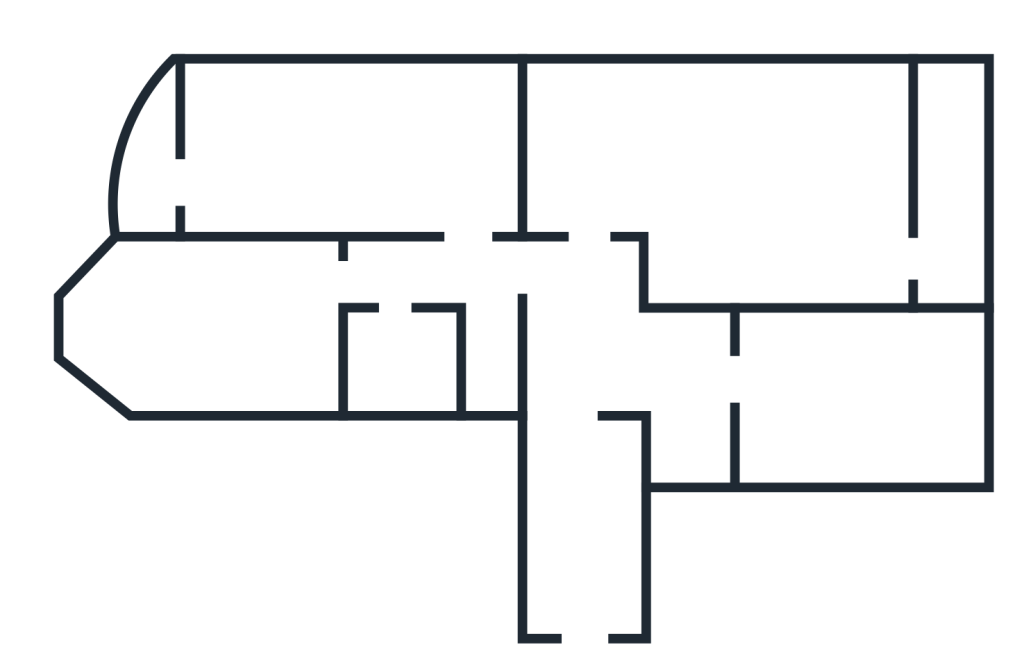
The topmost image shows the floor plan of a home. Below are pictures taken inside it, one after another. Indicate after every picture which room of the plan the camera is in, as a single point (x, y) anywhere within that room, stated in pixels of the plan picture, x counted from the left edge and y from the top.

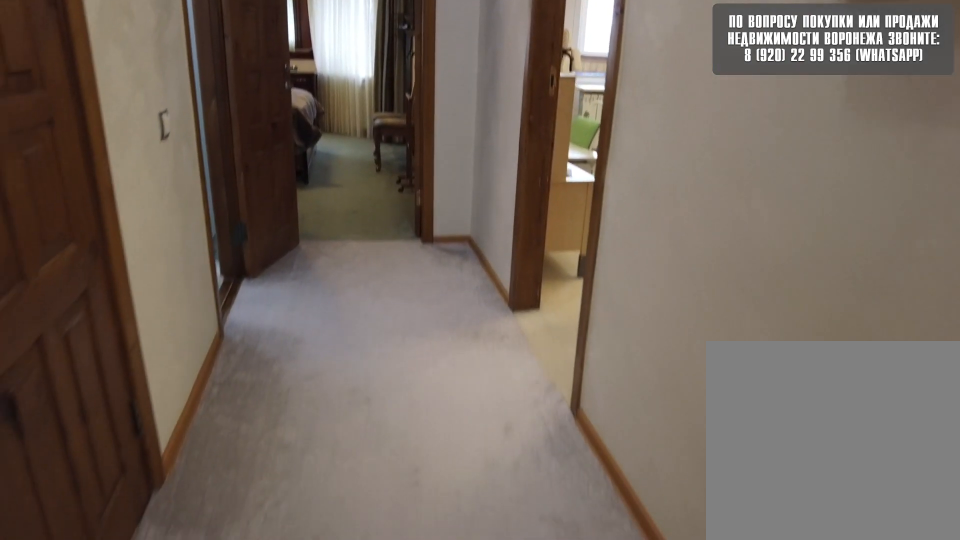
(585, 287)
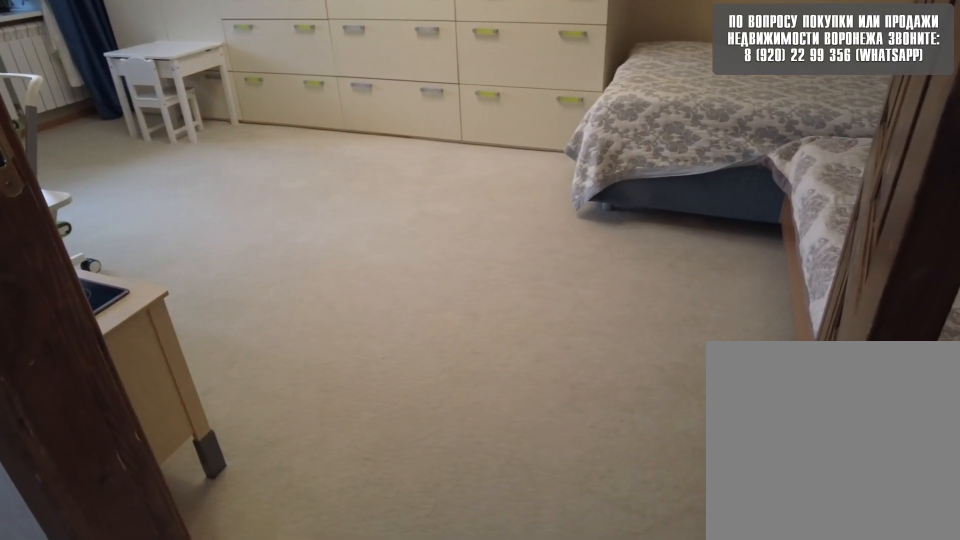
(465, 270)
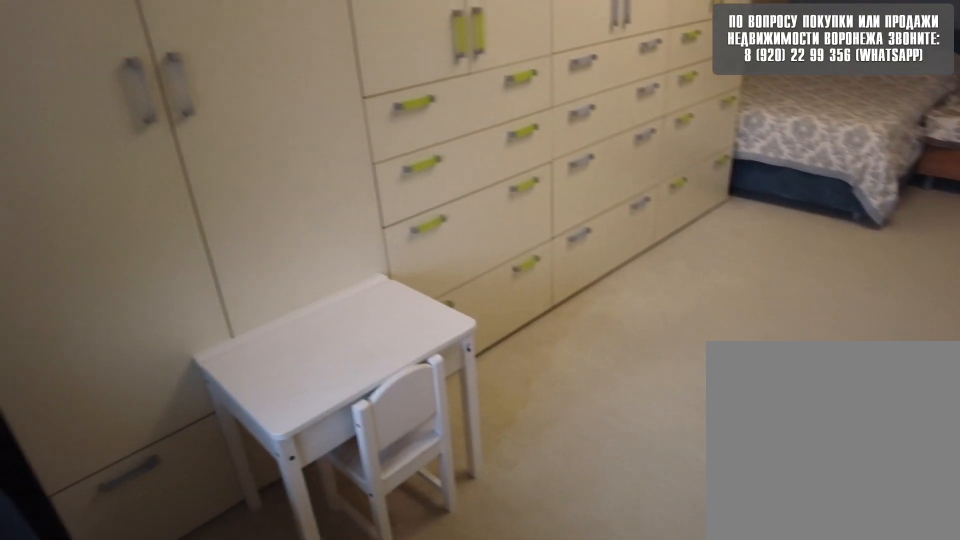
(421, 162)
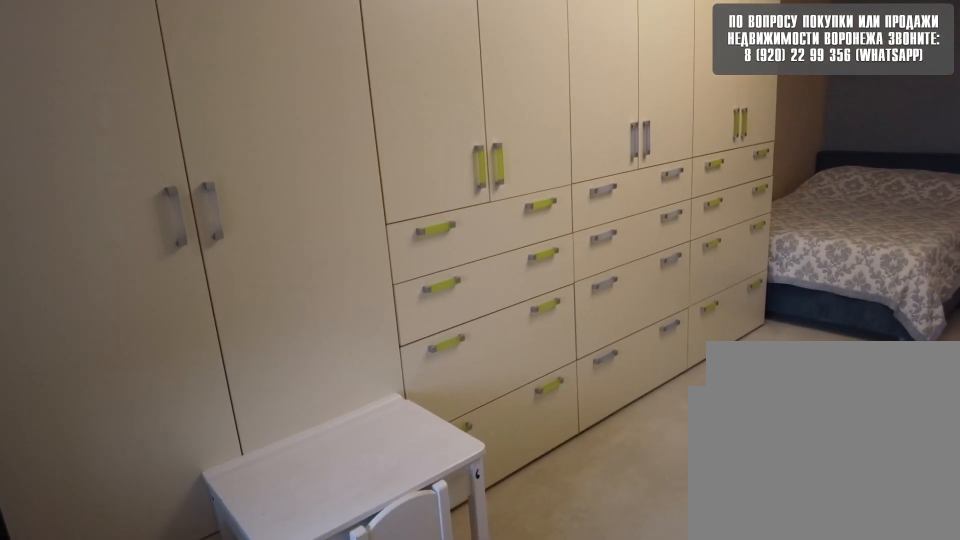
(421, 162)
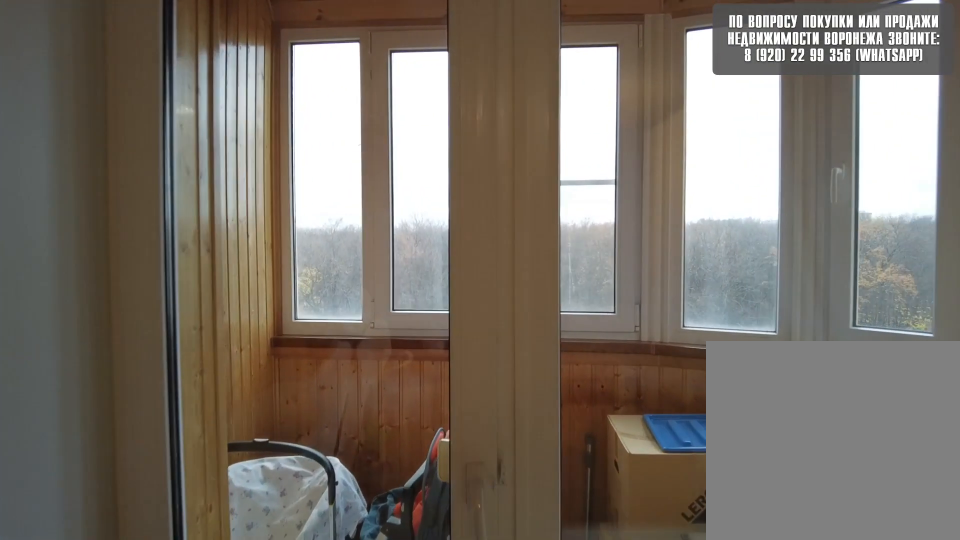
(249, 166)
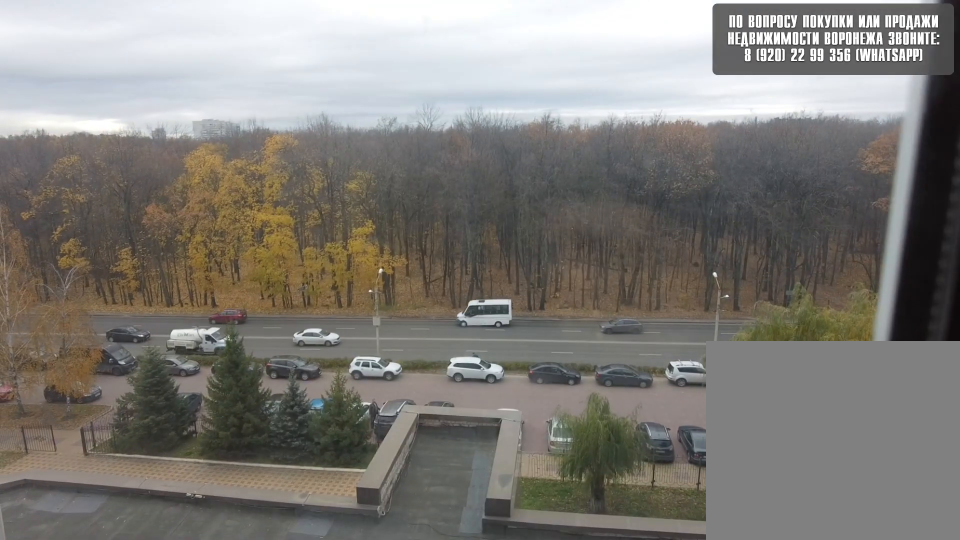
(159, 170)
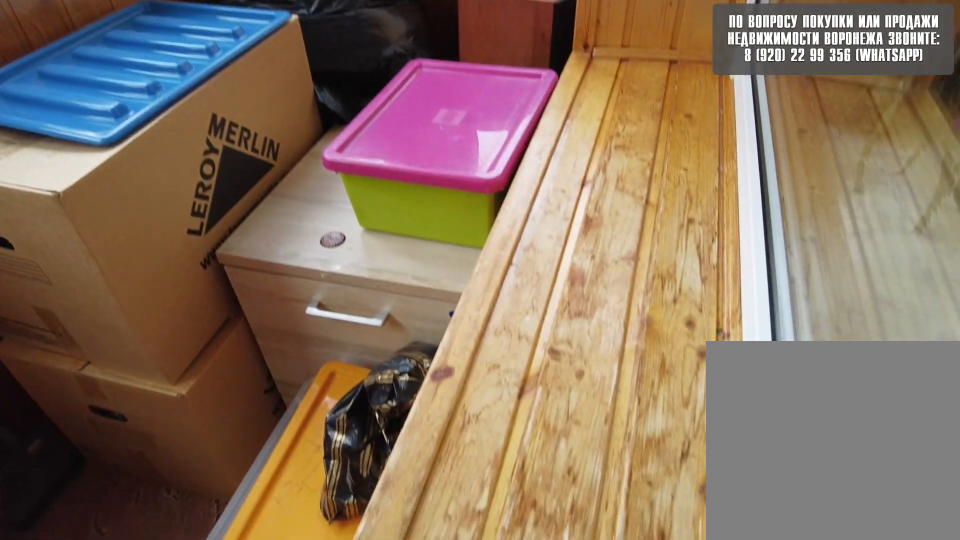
(159, 170)
